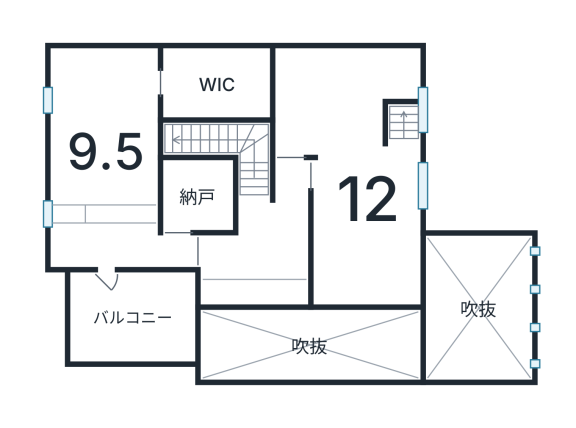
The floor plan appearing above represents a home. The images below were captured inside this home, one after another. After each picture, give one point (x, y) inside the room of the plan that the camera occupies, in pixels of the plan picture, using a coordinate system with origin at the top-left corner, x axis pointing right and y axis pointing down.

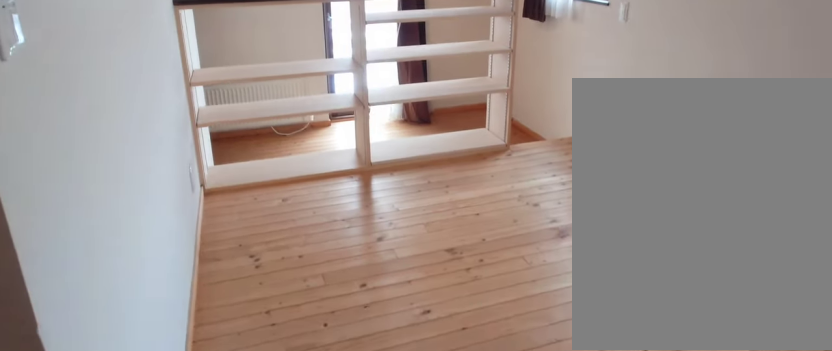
(93, 146)
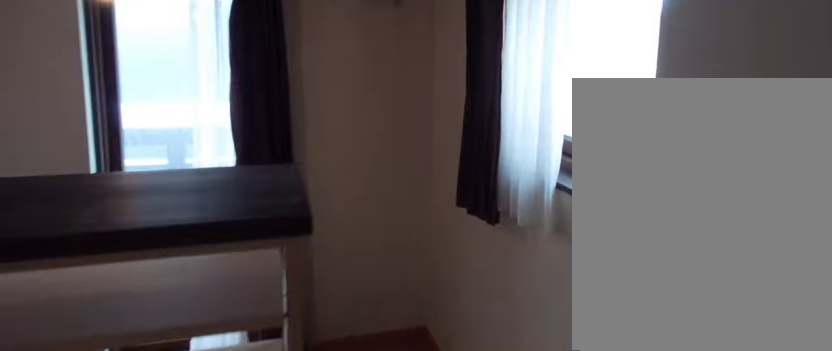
(93, 146)
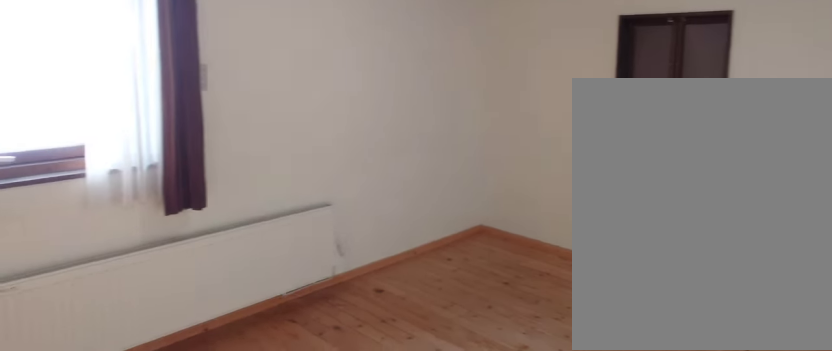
(362, 183)
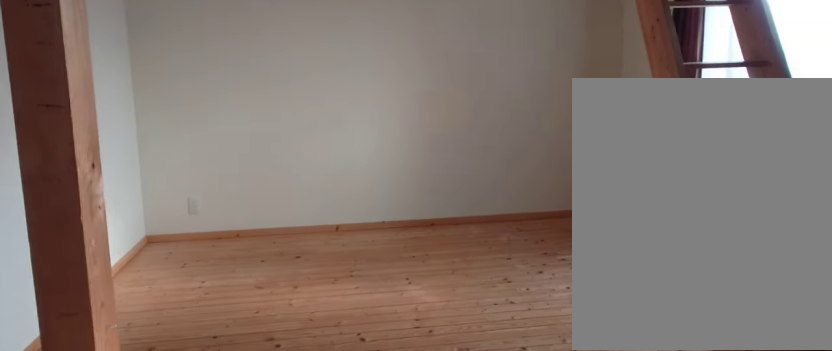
(362, 183)
